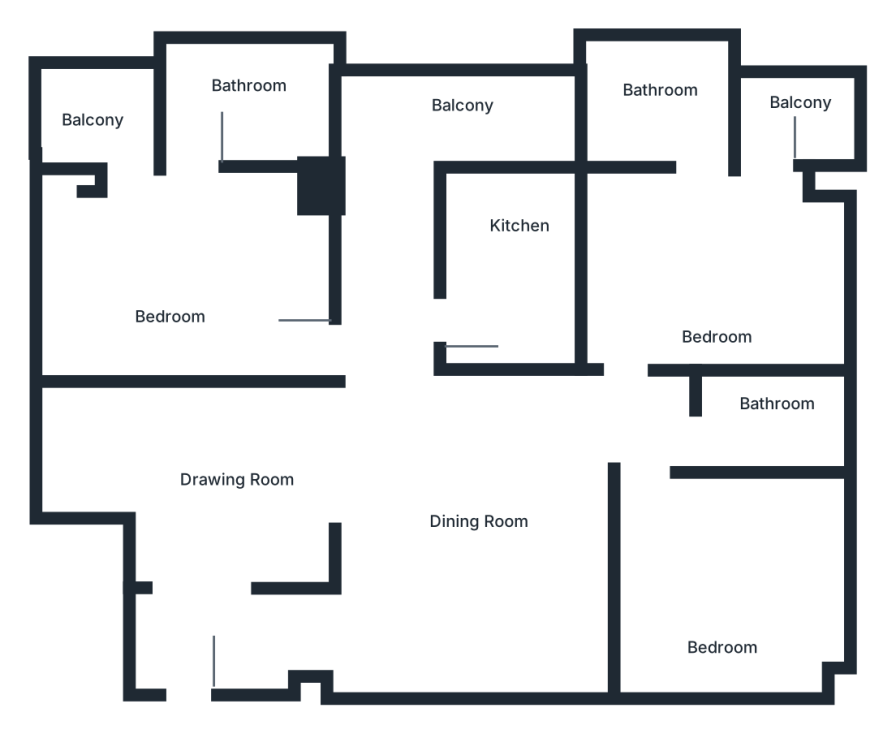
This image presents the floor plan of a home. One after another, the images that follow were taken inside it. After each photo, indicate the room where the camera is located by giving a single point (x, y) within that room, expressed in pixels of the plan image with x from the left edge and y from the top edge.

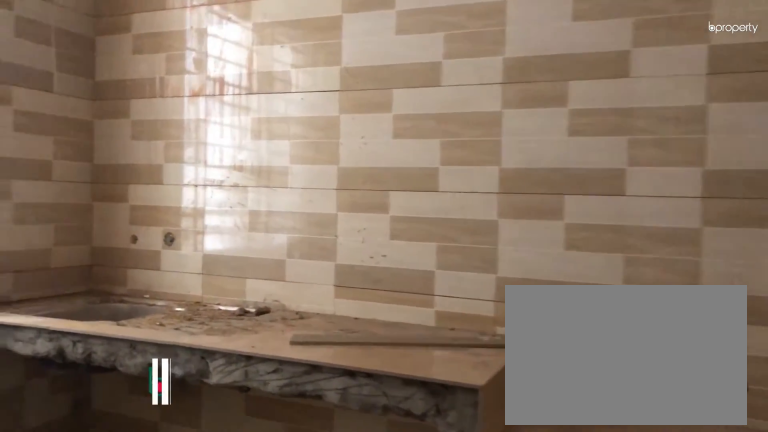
(514, 249)
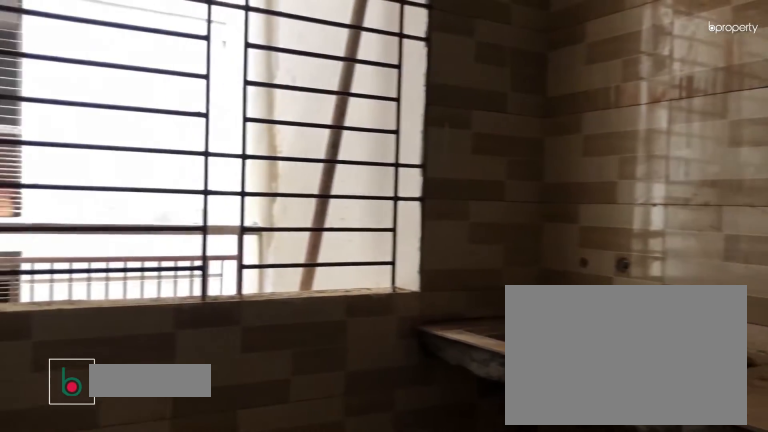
(514, 249)
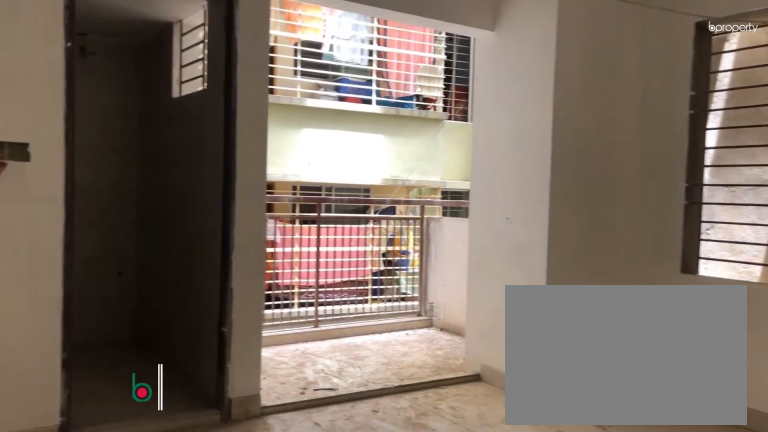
(702, 285)
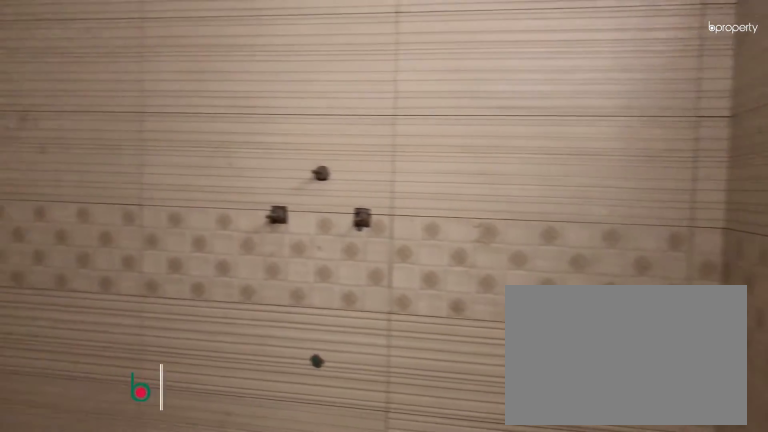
(643, 112)
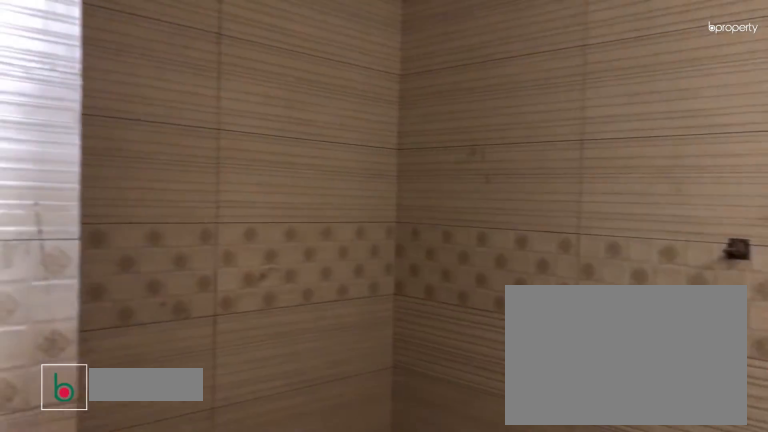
(643, 112)
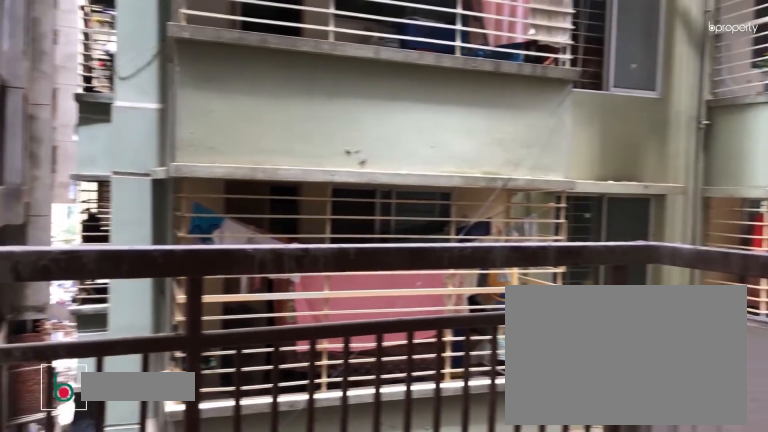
(785, 116)
